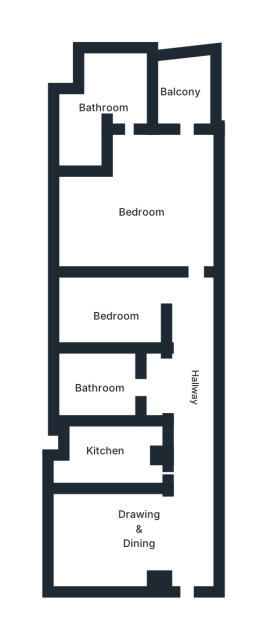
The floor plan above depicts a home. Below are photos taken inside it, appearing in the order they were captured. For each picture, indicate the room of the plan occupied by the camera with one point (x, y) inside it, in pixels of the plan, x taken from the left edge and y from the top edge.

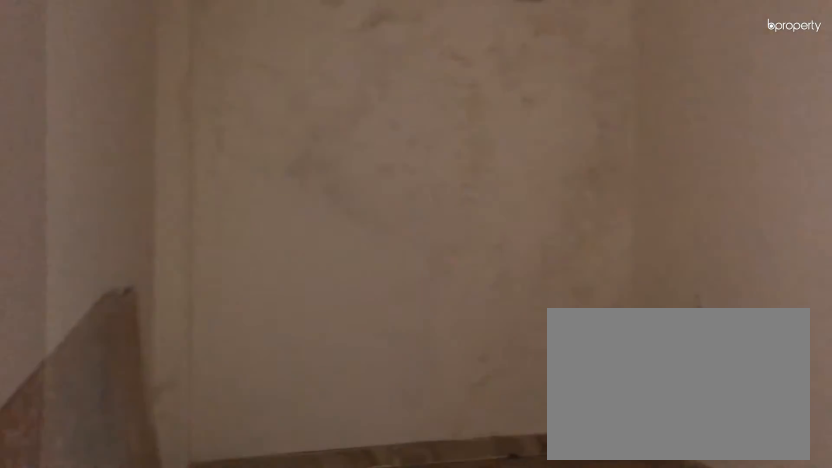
(139, 523)
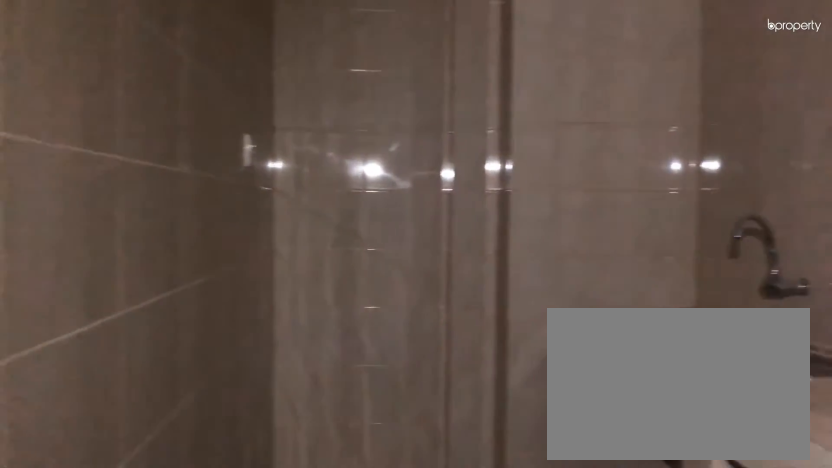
(109, 452)
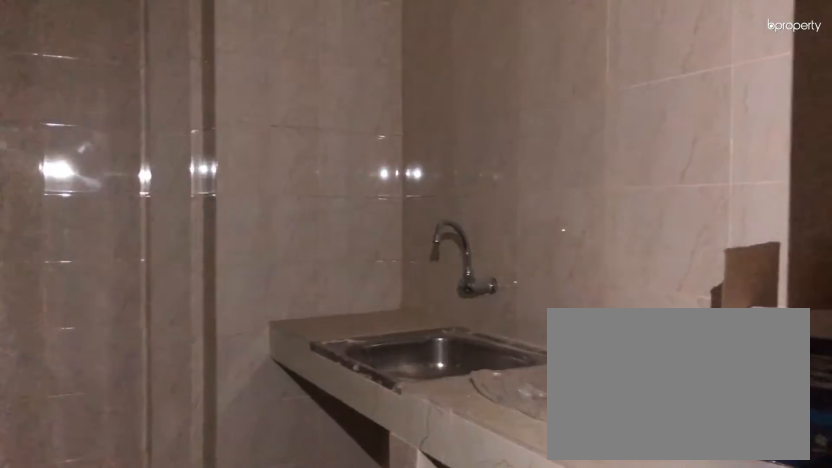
(109, 452)
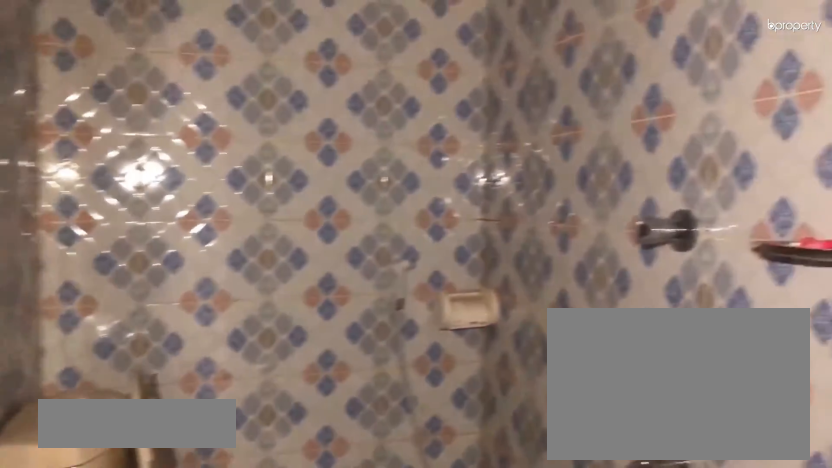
(99, 387)
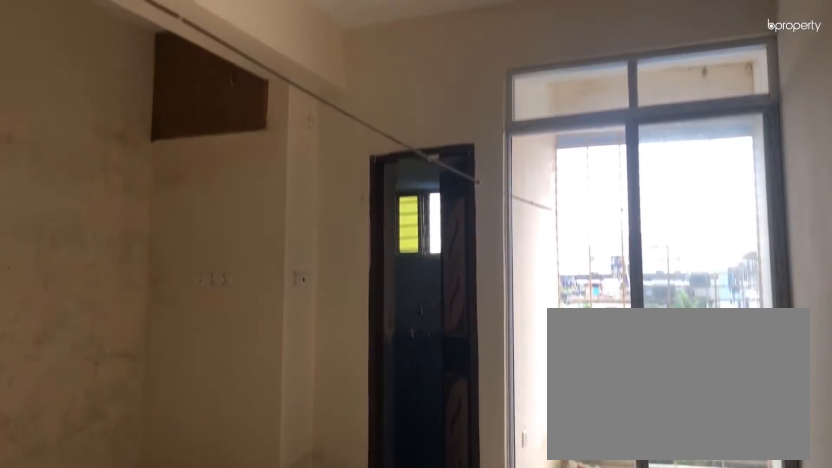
(140, 210)
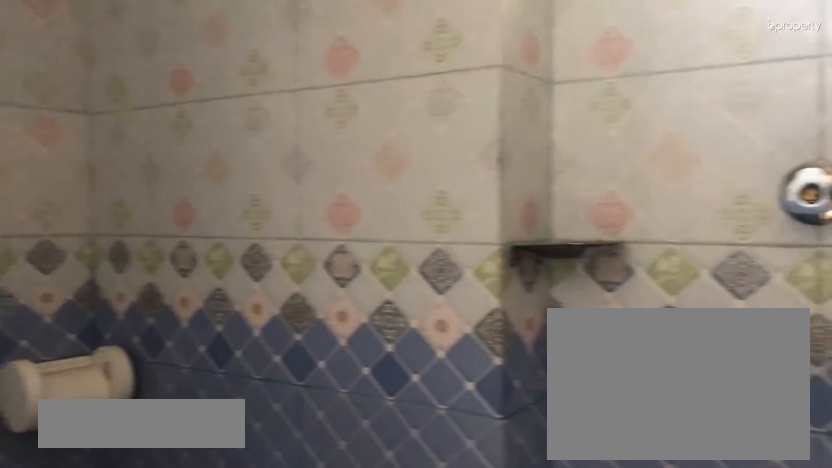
(118, 96)
